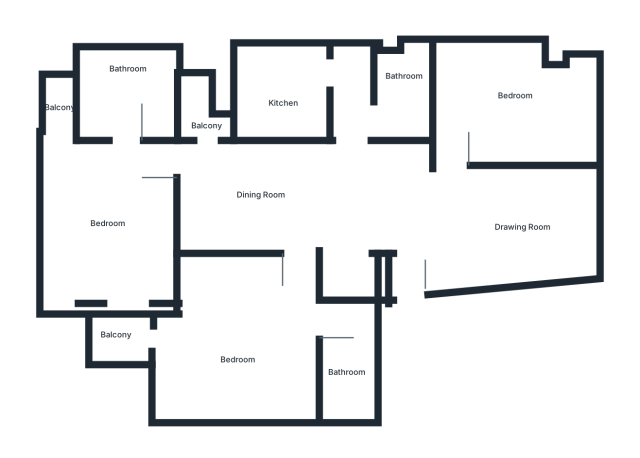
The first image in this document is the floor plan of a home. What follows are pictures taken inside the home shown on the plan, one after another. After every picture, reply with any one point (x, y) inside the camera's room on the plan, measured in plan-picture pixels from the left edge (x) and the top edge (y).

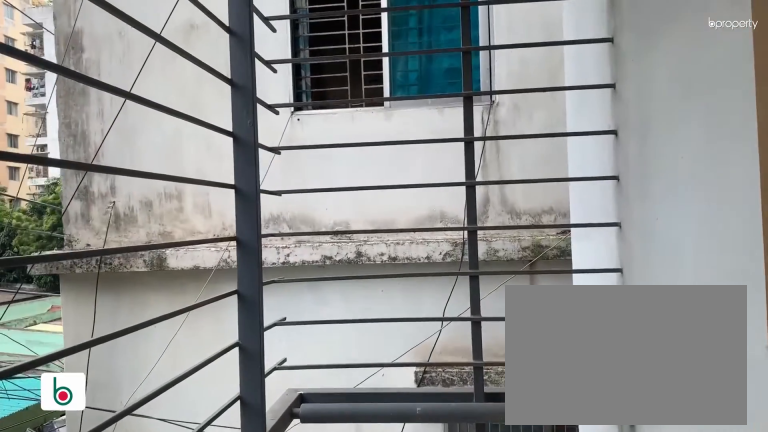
(60, 103)
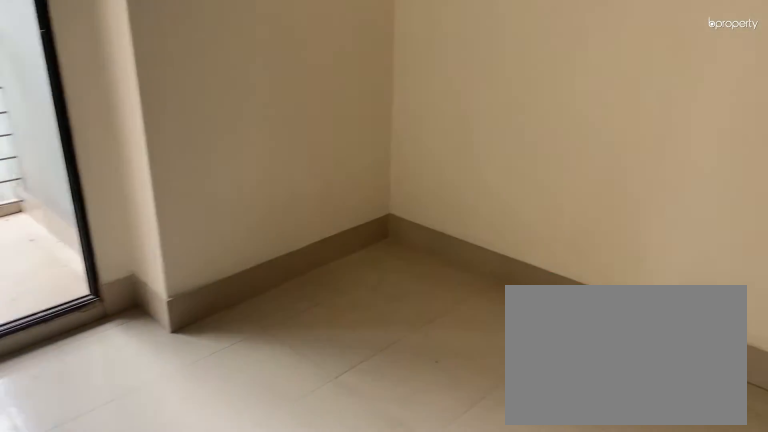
(247, 355)
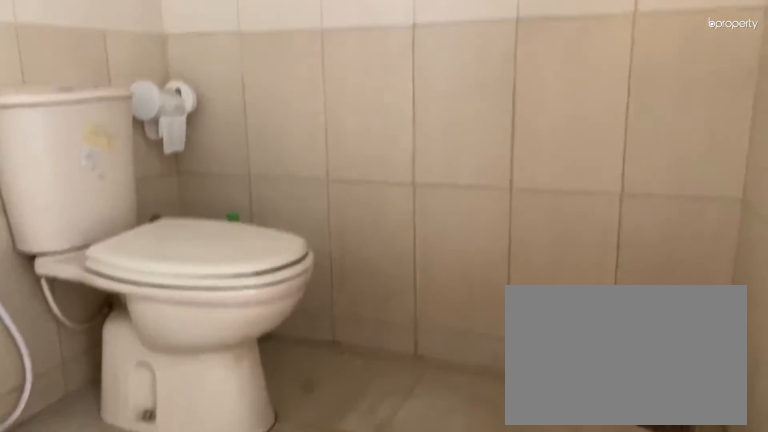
(343, 380)
